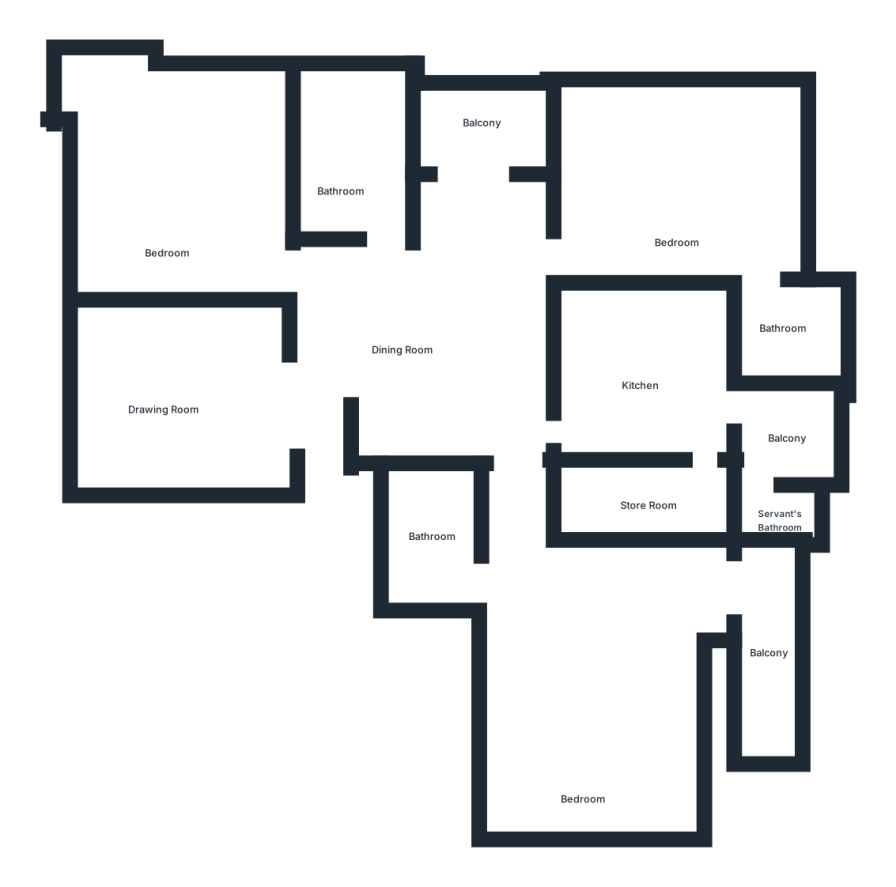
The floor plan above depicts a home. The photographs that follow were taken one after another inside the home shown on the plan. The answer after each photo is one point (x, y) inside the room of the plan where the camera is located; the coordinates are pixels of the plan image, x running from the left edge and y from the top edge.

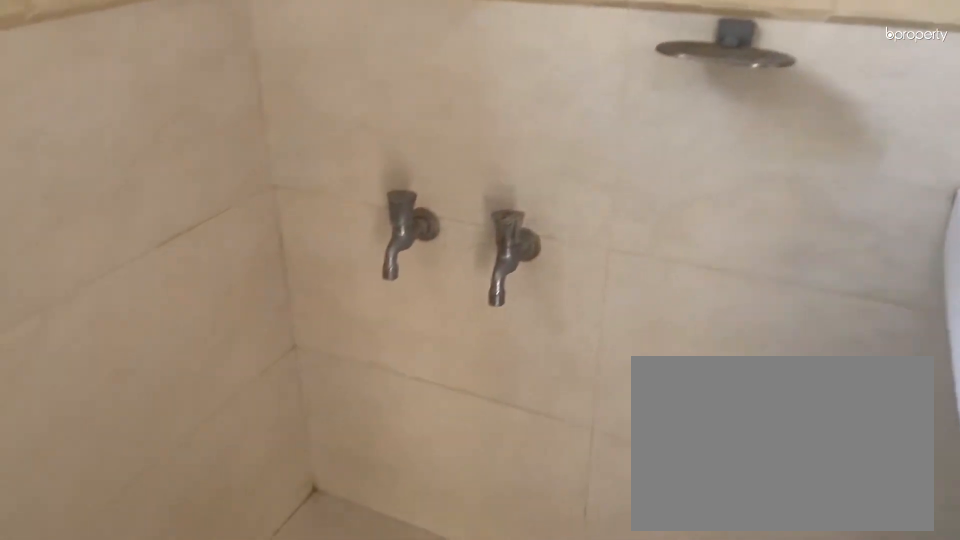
(783, 330)
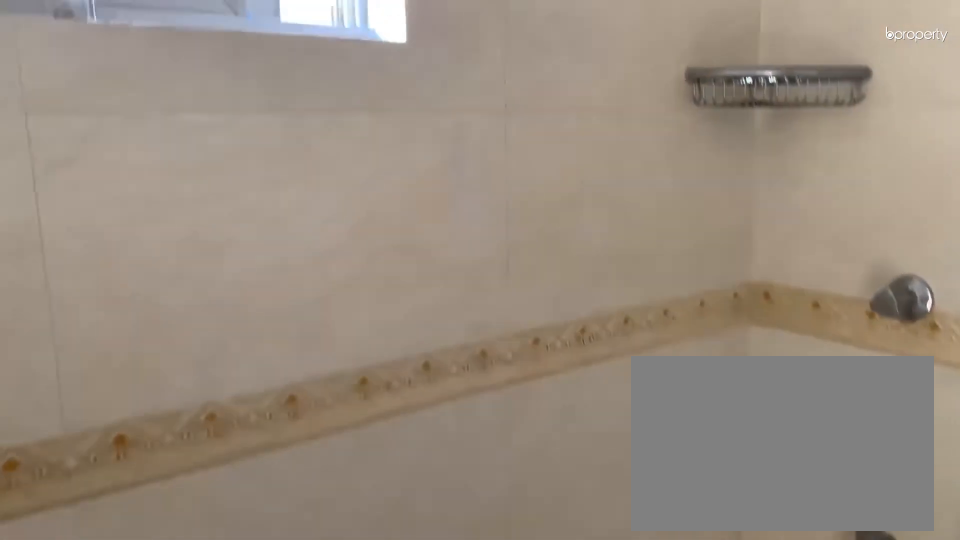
(783, 330)
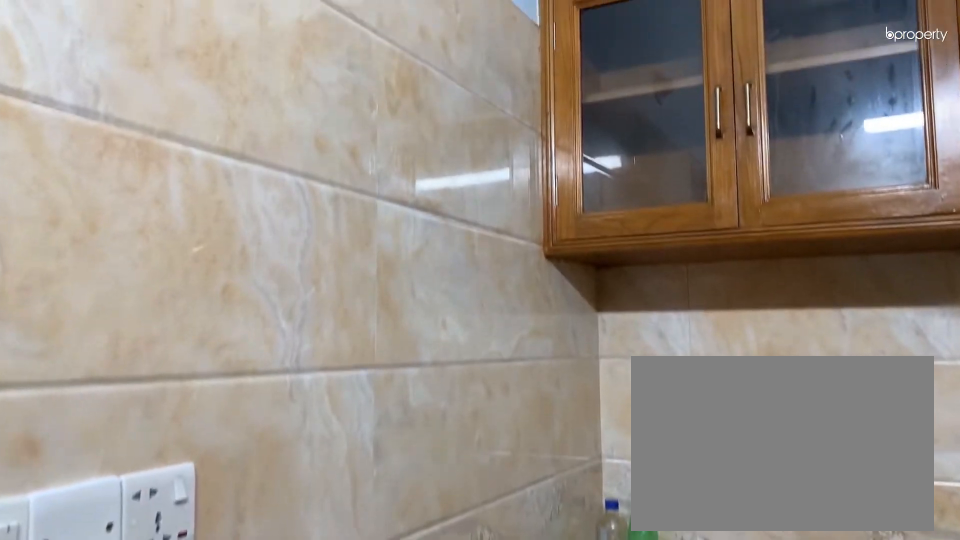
(645, 381)
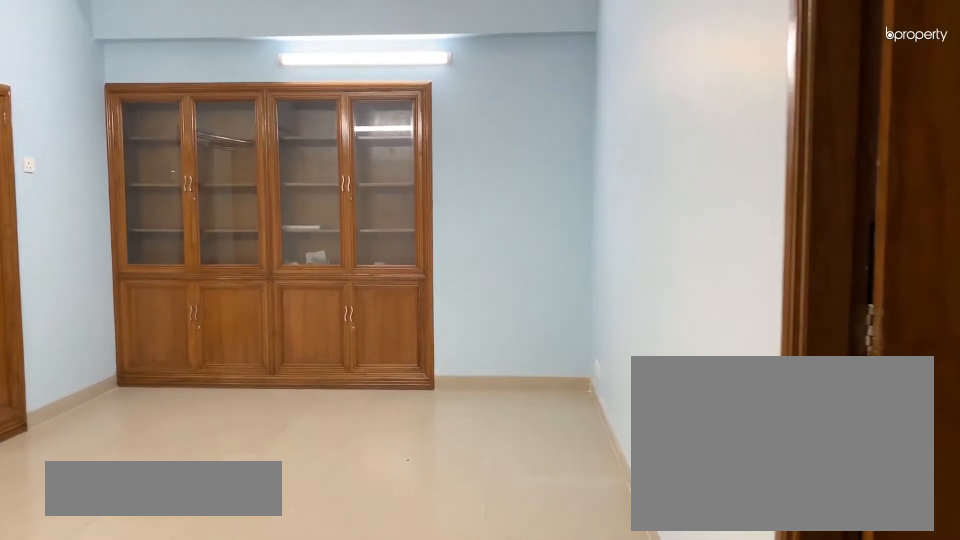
(534, 575)
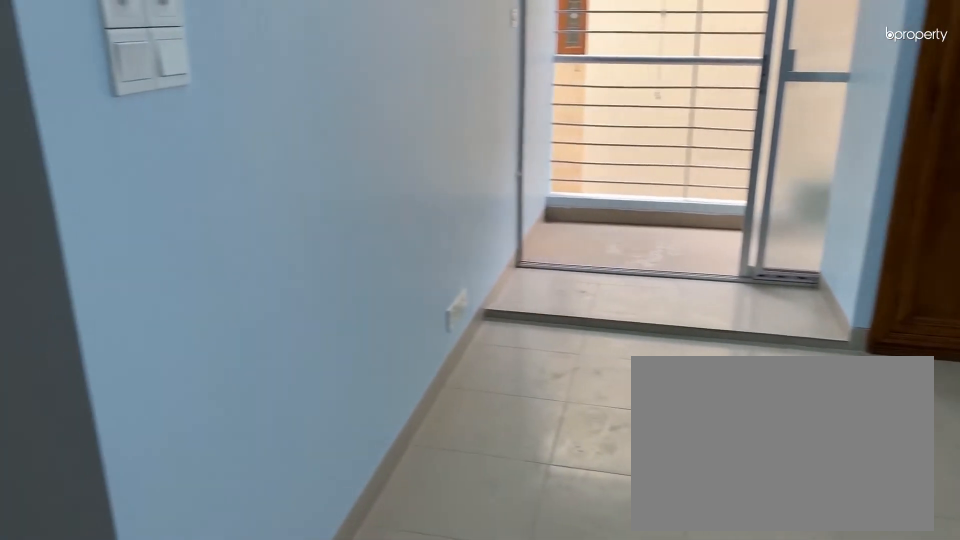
(594, 701)
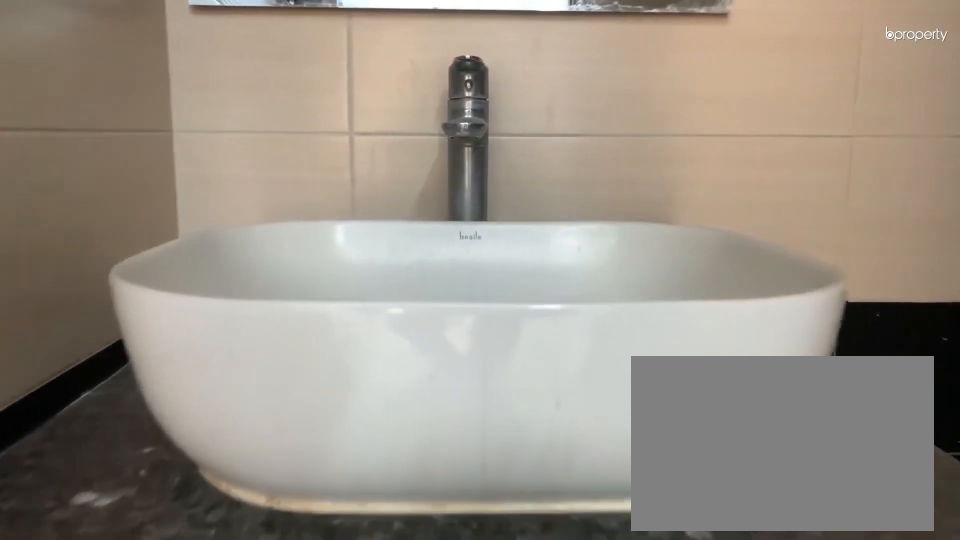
(425, 544)
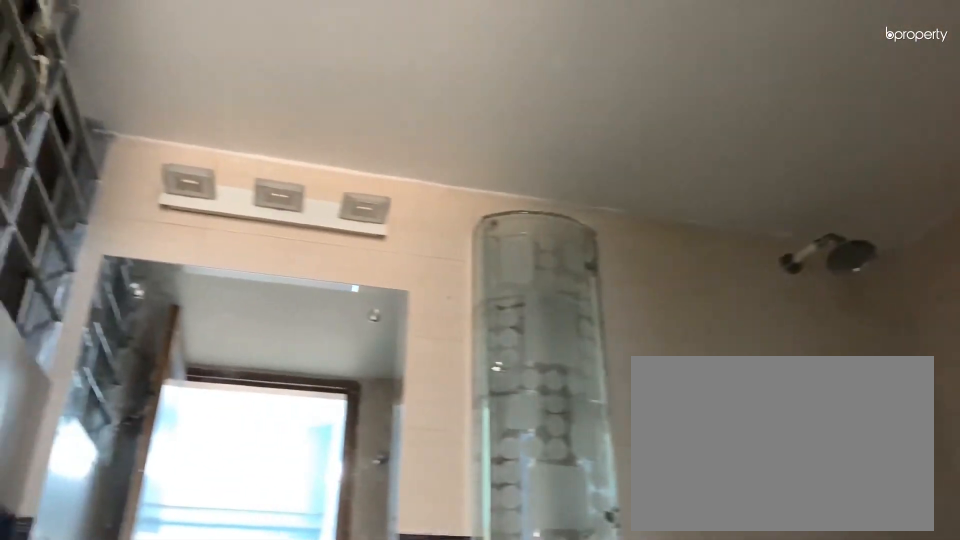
(425, 544)
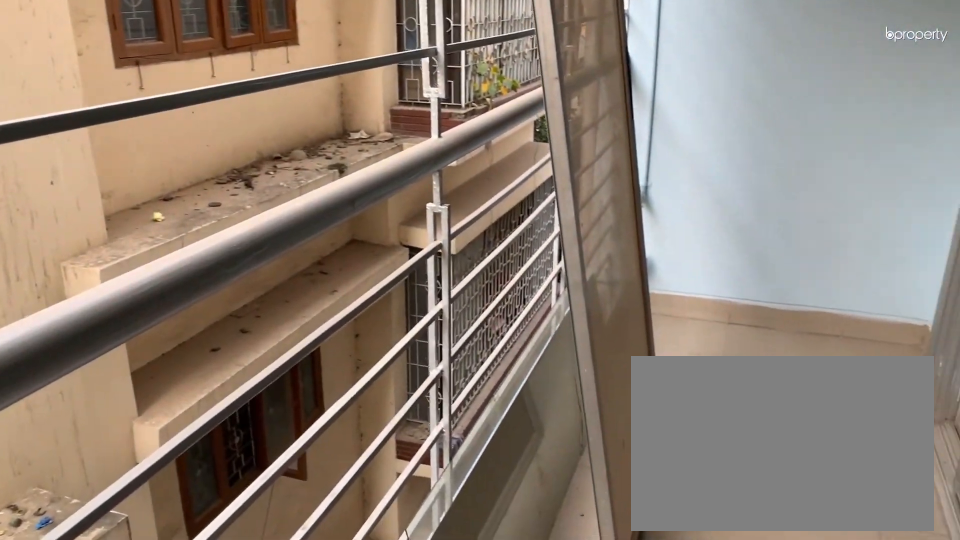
(764, 670)
